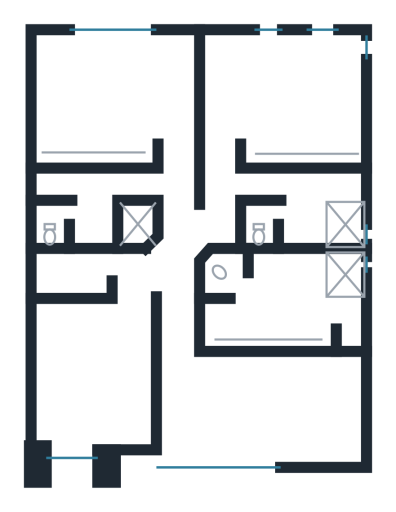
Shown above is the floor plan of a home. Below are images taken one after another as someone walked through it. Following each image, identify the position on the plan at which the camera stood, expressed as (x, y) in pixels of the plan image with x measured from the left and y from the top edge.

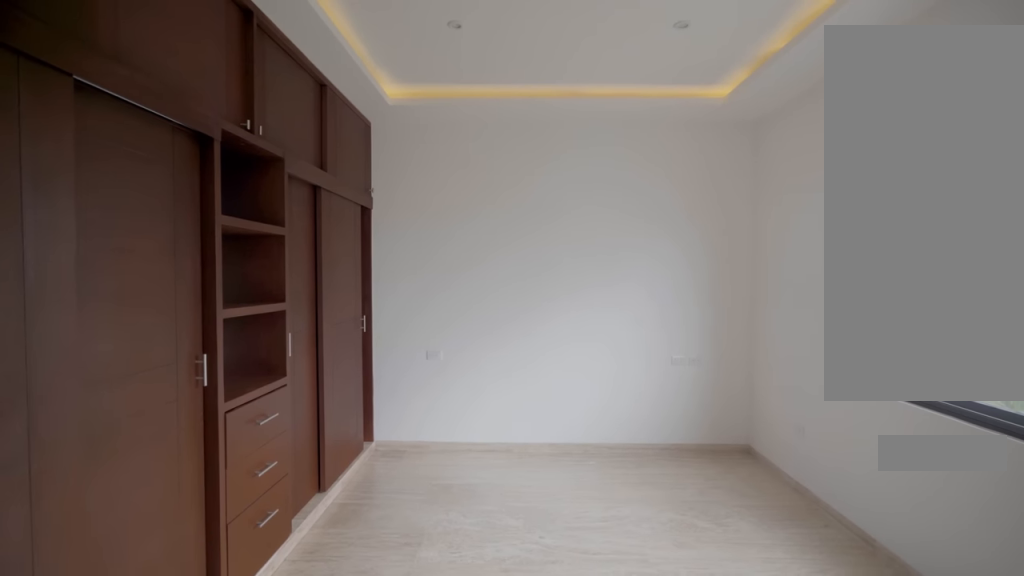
(180, 94)
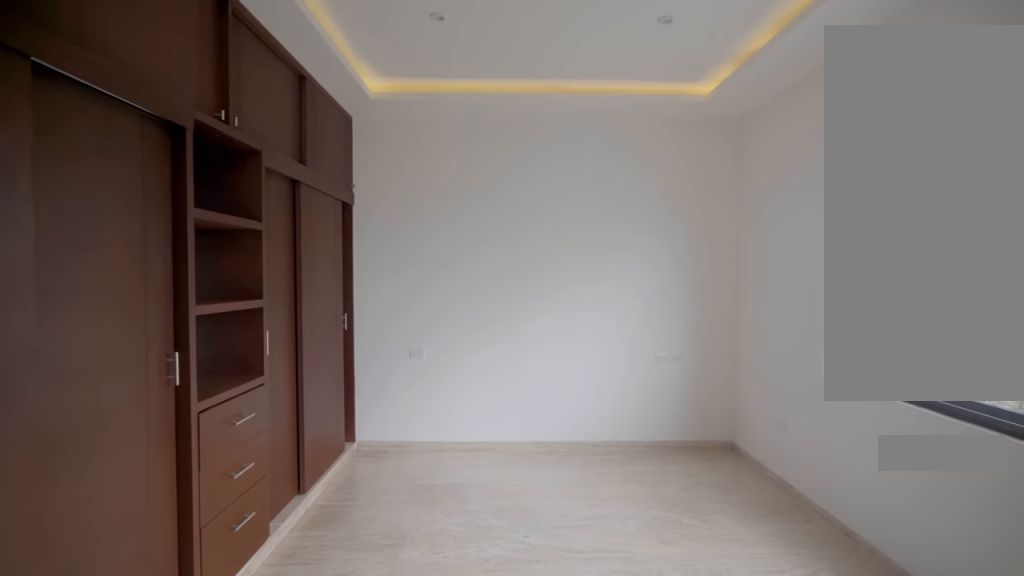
(180, 94)
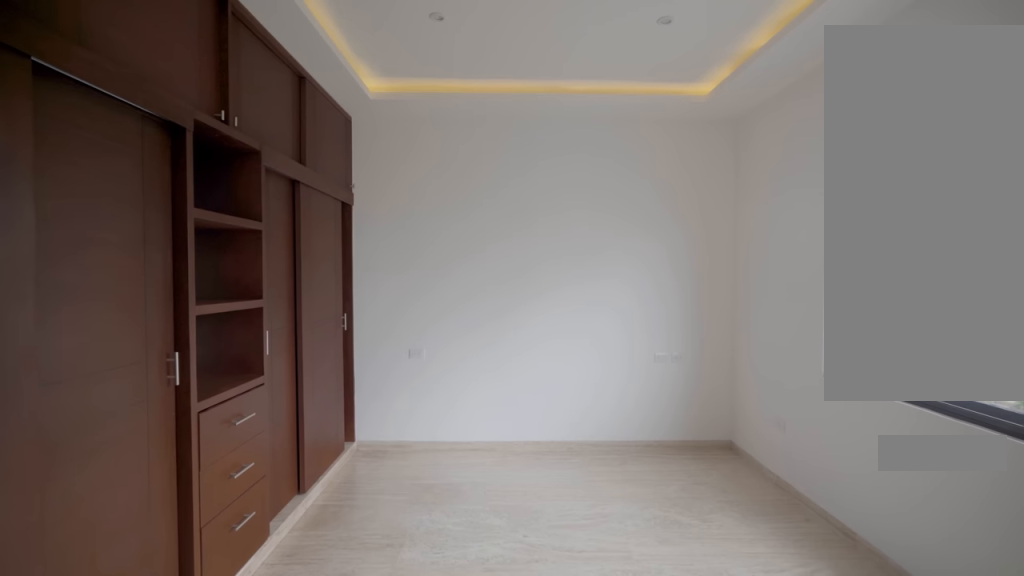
(180, 94)
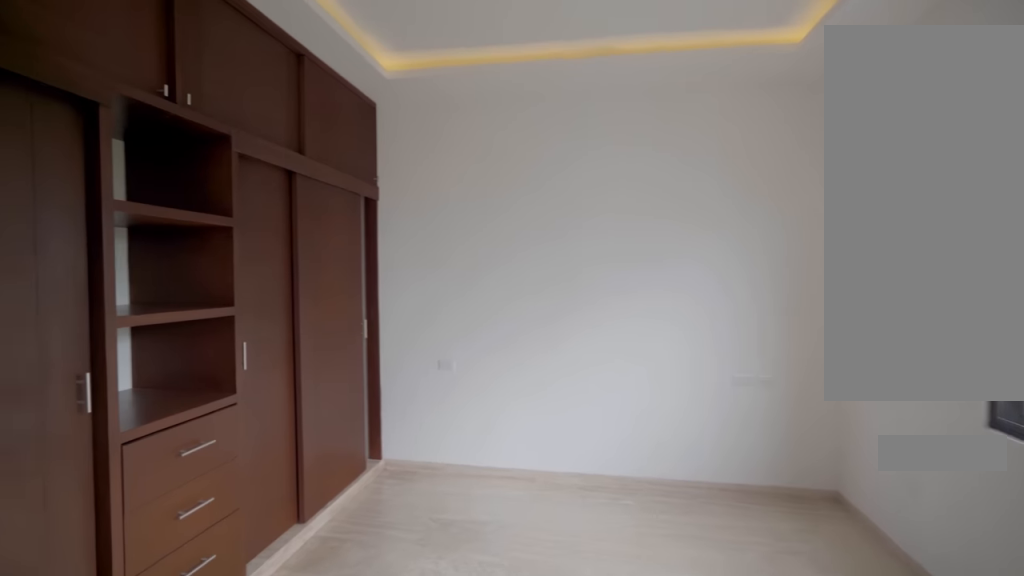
(171, 86)
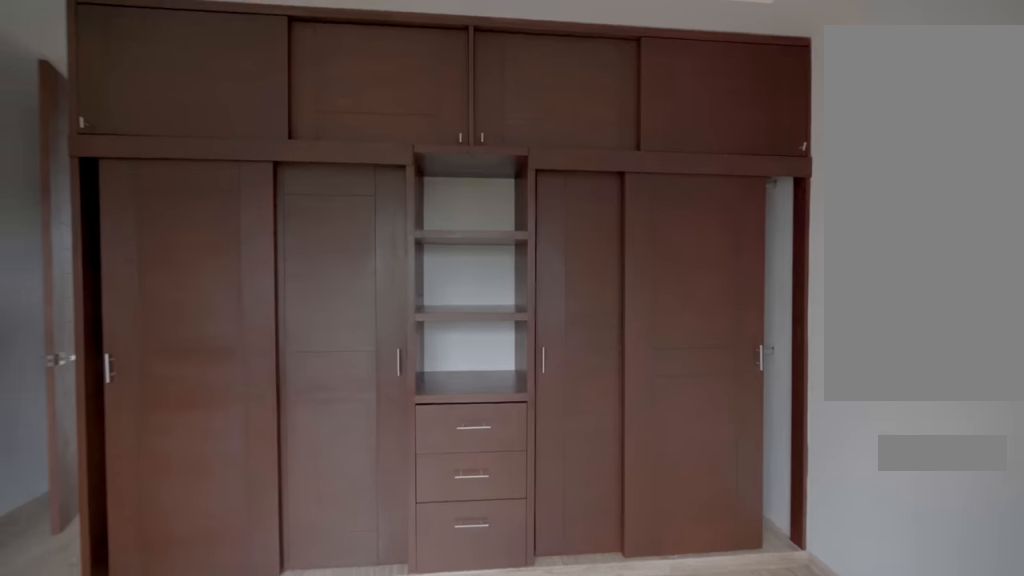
(80, 73)
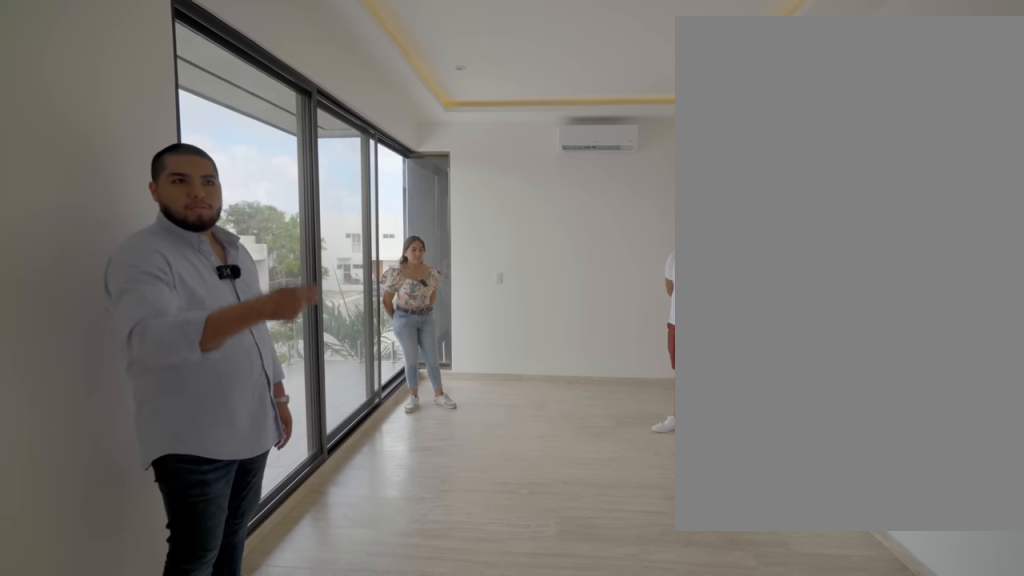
(339, 403)
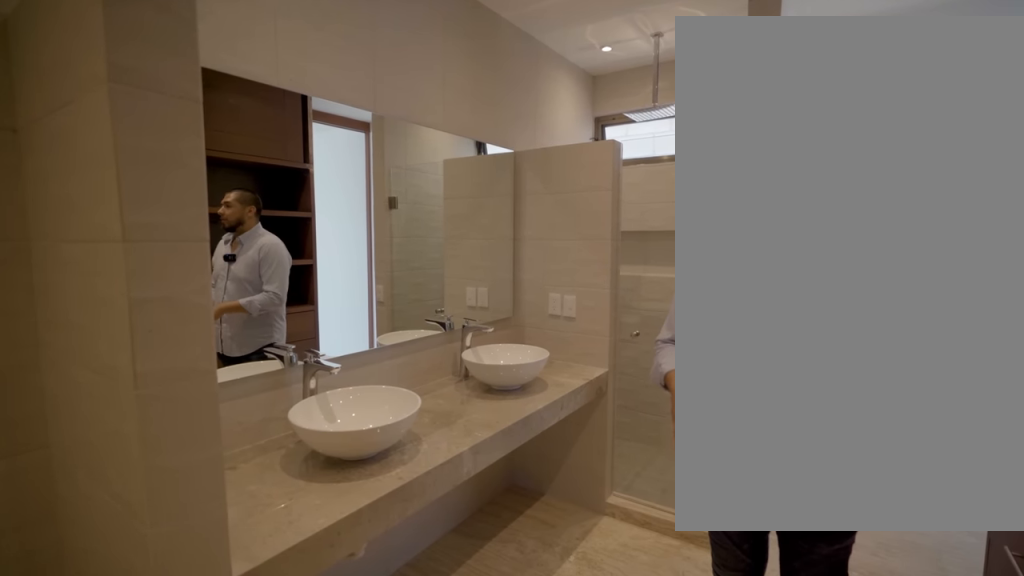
(254, 306)
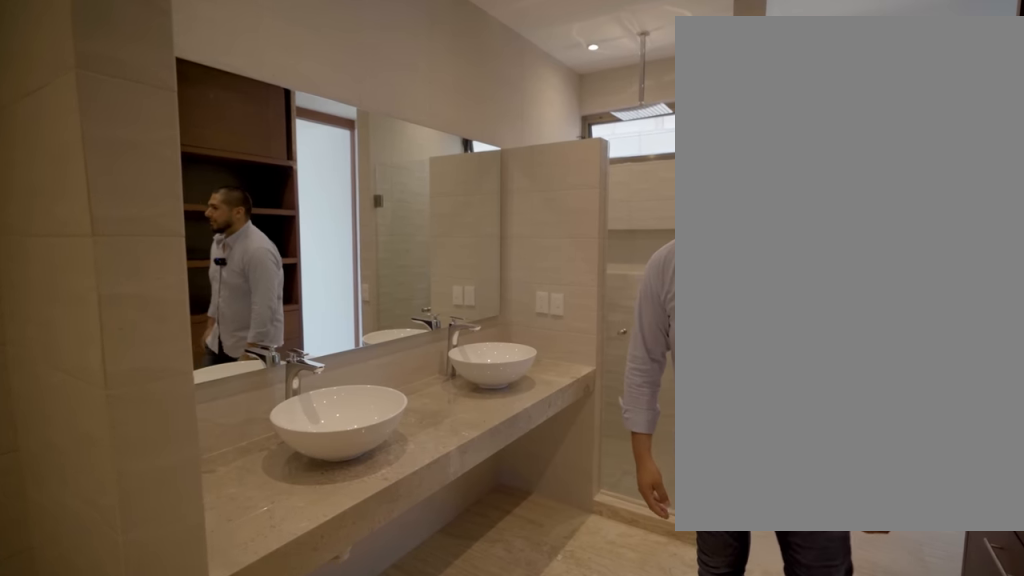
(255, 305)
